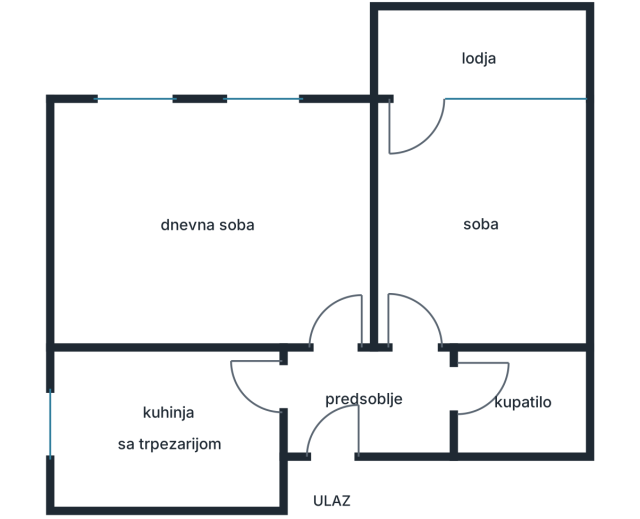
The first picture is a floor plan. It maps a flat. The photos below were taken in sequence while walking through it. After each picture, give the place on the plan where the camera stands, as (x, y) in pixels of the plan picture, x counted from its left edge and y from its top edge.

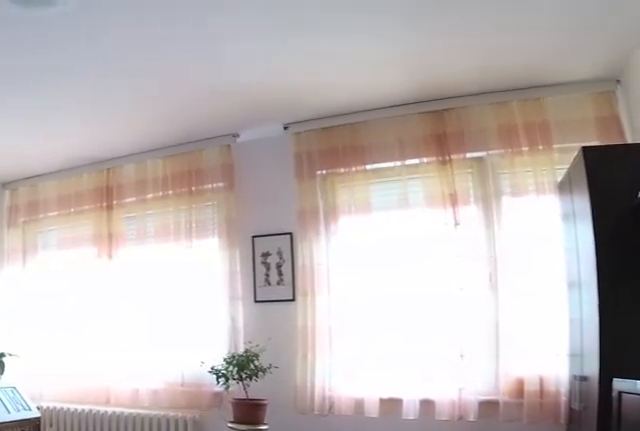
(328, 314)
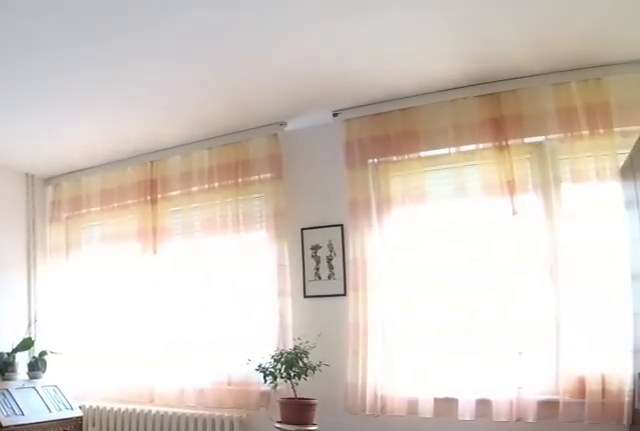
(332, 302)
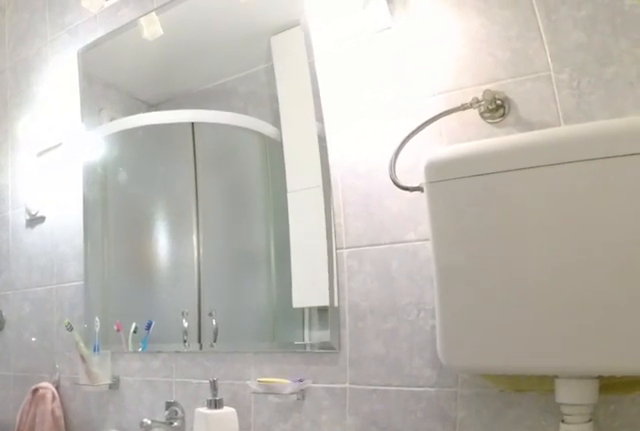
(458, 377)
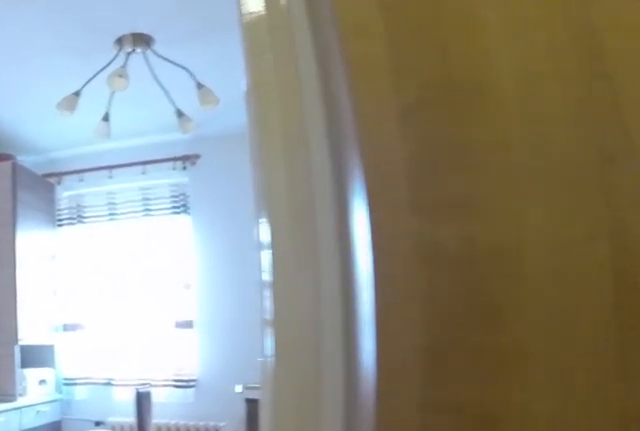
(370, 402)
